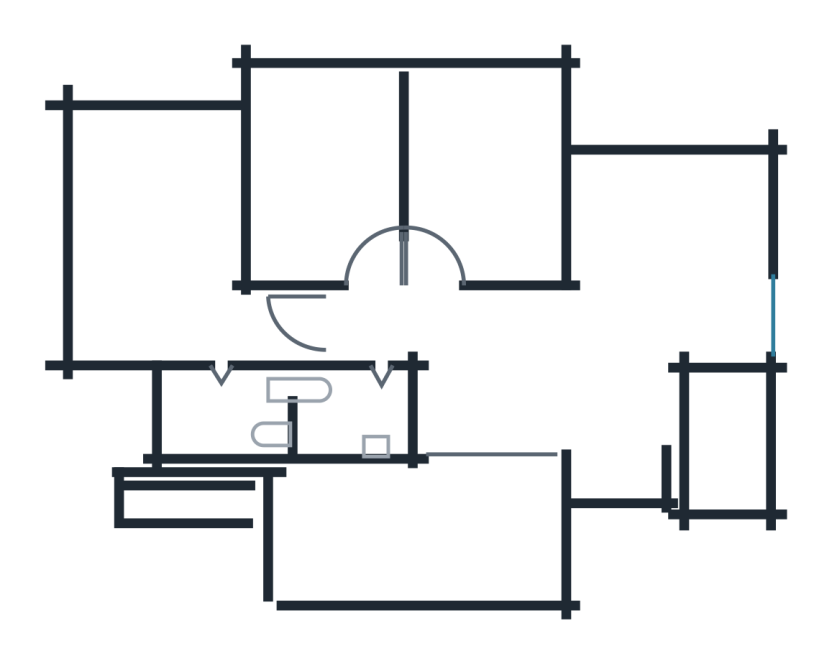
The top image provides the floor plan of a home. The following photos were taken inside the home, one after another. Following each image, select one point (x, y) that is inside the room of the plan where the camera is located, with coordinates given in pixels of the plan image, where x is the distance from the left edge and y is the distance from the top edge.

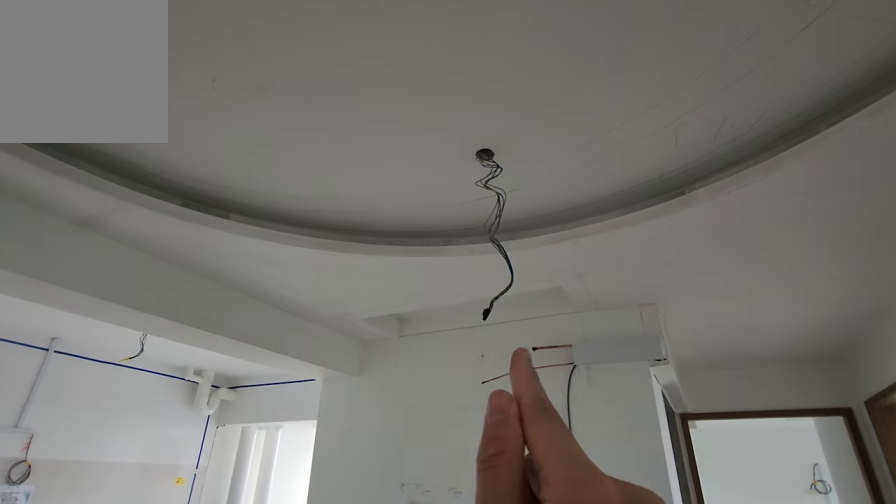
(516, 428)
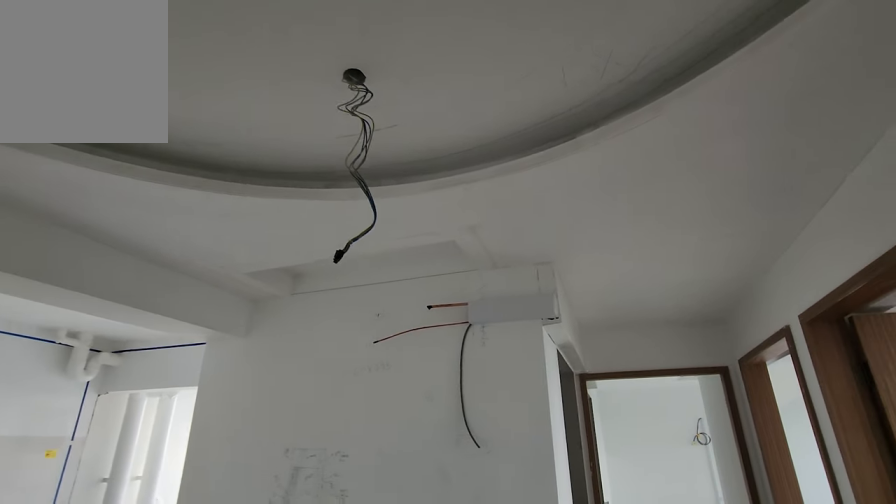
(516, 410)
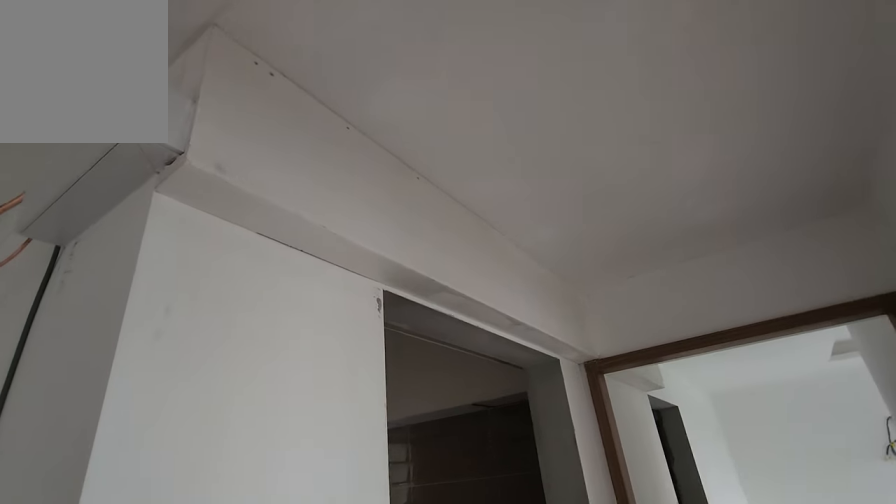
(370, 325)
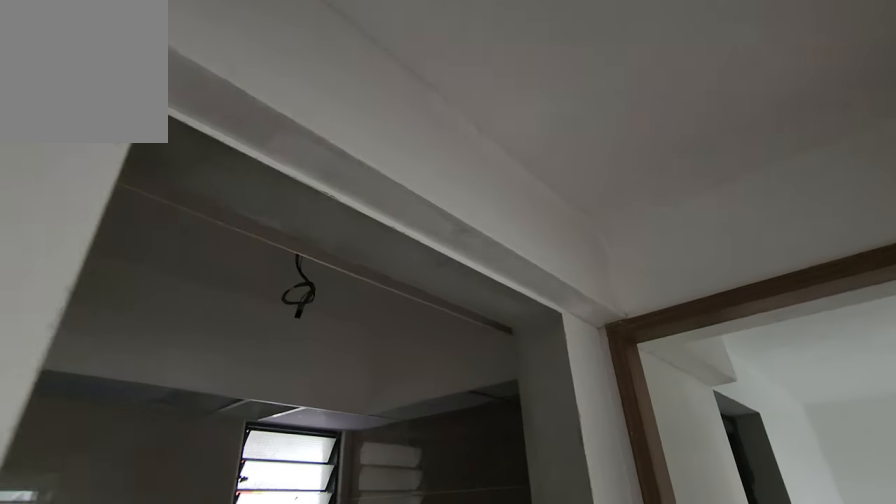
(370, 325)
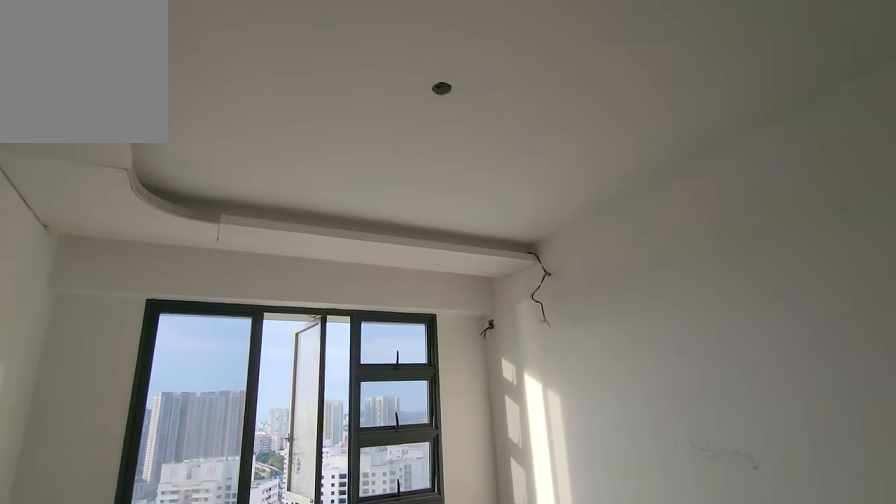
(323, 191)
